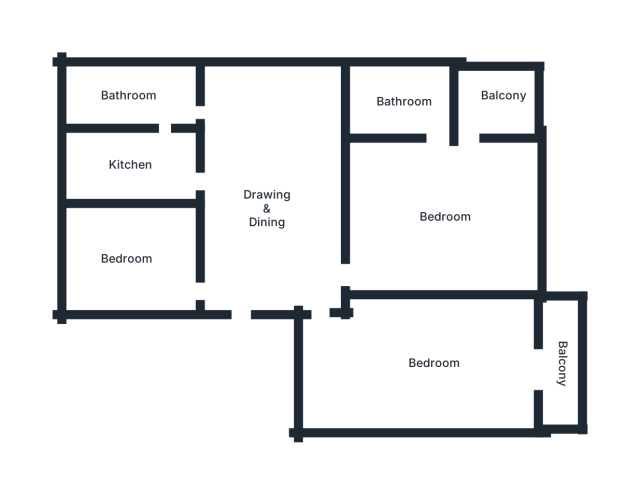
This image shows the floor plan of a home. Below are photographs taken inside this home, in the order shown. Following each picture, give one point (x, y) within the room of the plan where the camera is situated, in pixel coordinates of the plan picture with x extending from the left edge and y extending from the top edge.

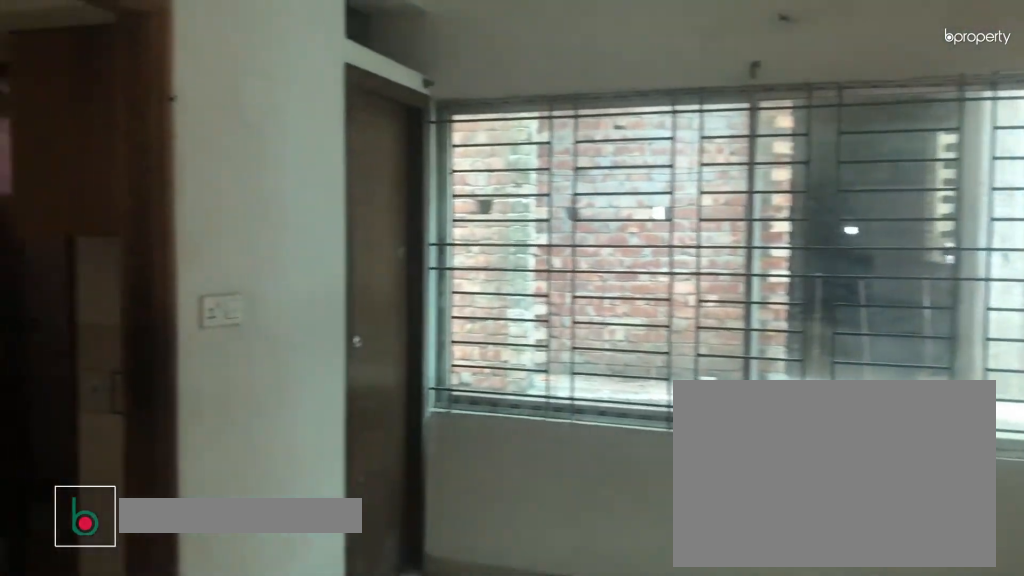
(272, 208)
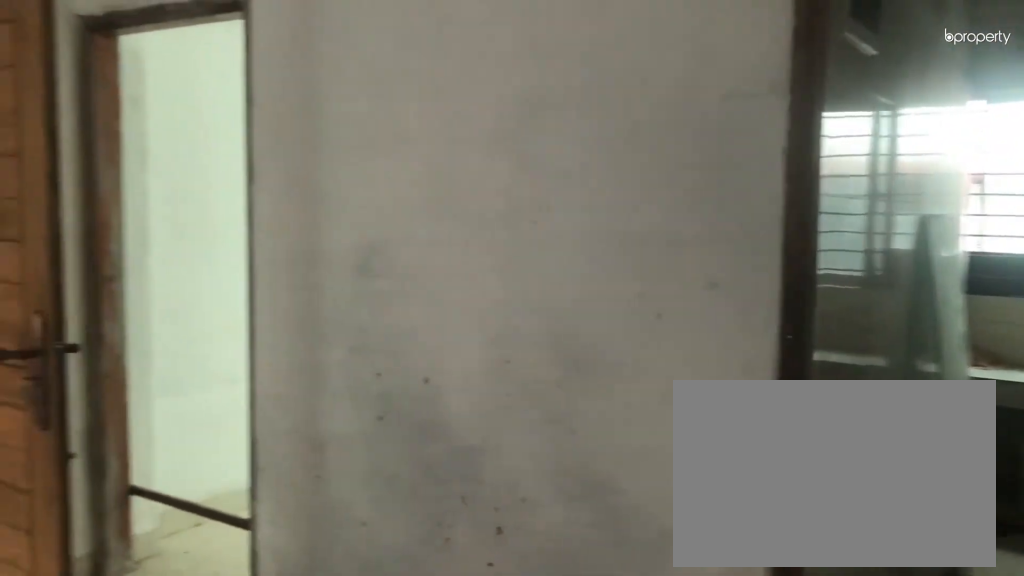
(272, 208)
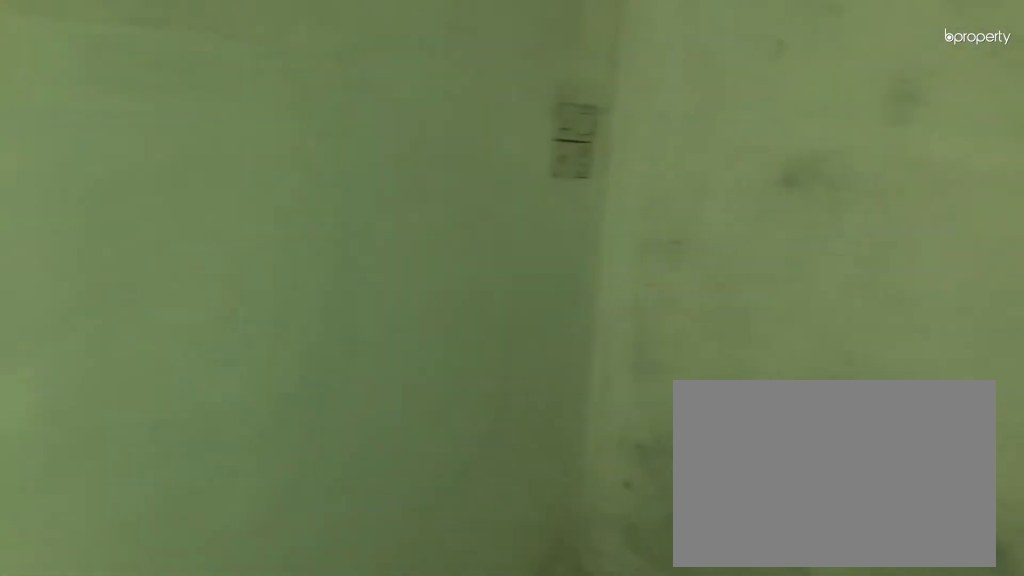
(126, 260)
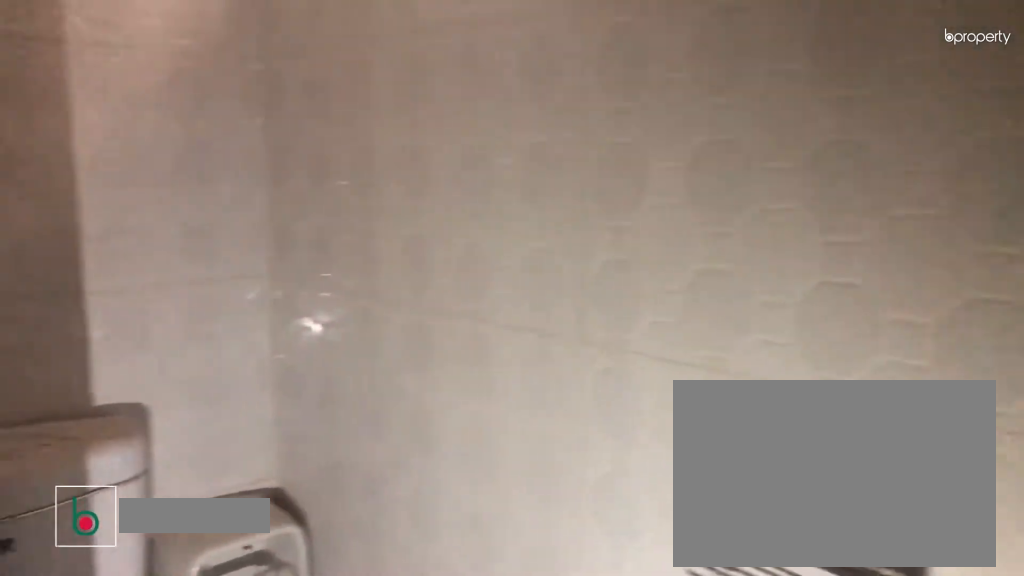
(130, 95)
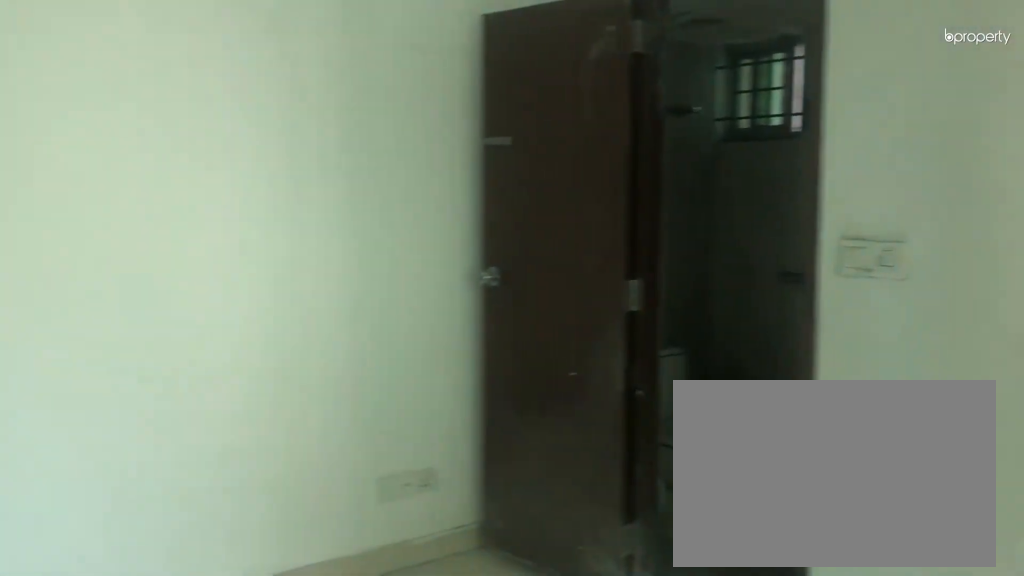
(447, 215)
